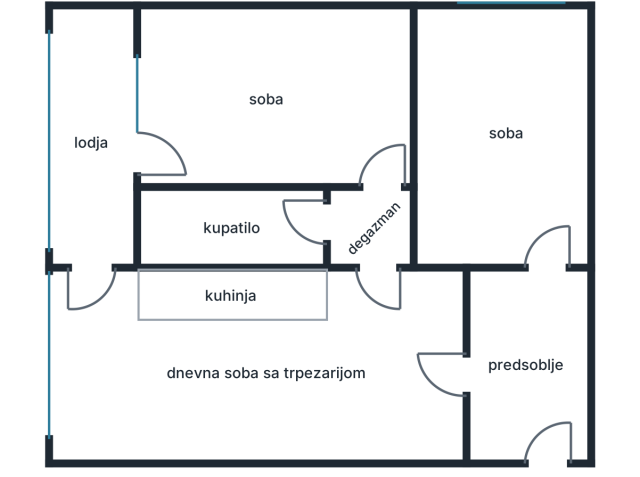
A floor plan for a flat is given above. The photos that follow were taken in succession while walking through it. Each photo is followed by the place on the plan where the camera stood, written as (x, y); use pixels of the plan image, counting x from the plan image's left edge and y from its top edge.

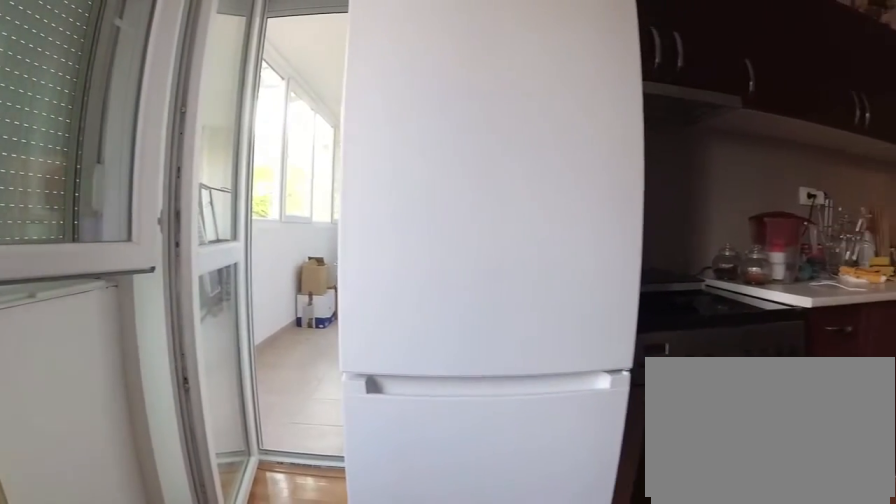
(70, 410)
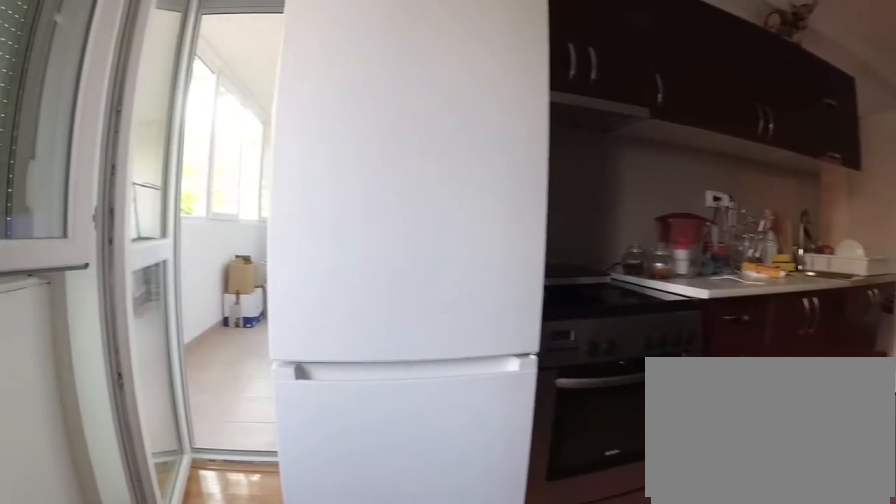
(65, 411)
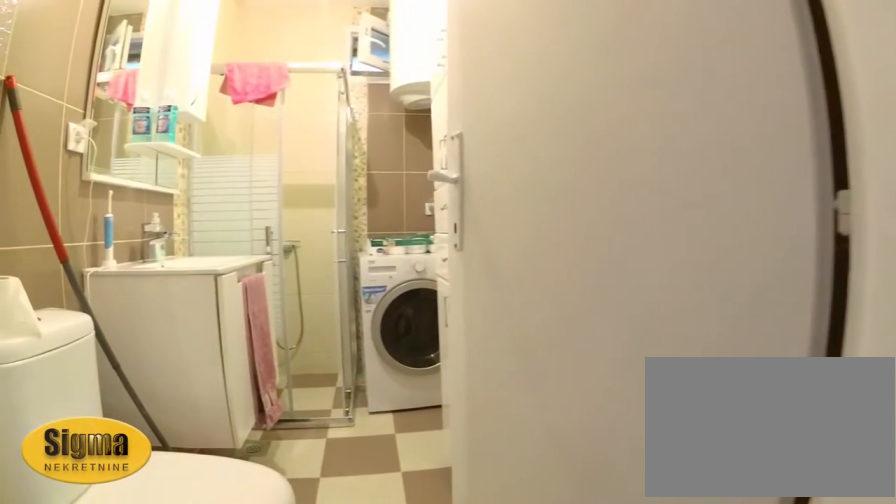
(368, 235)
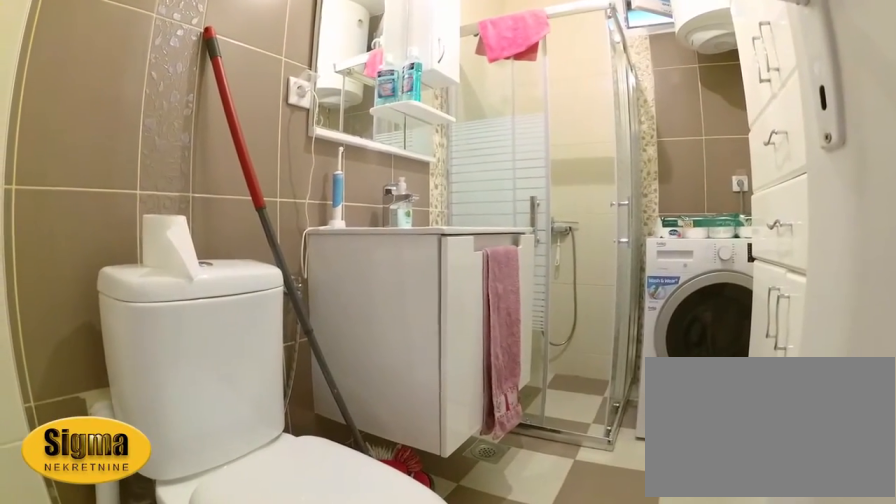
(335, 228)
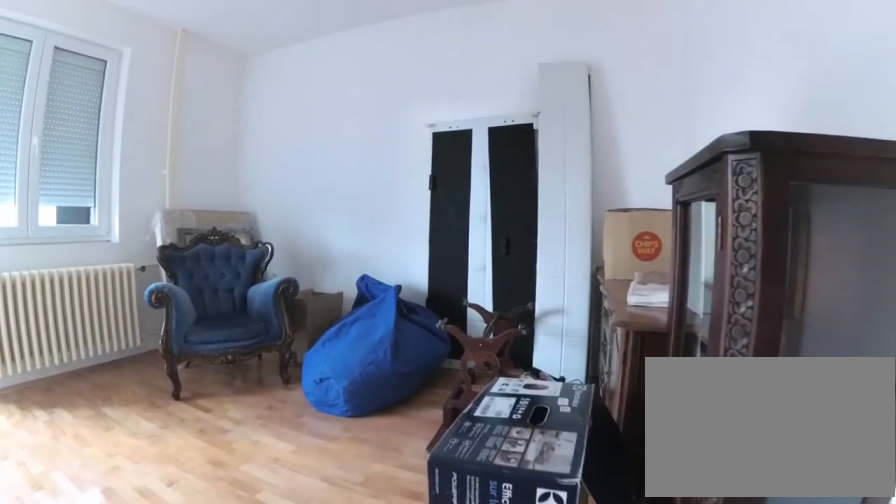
(383, 187)
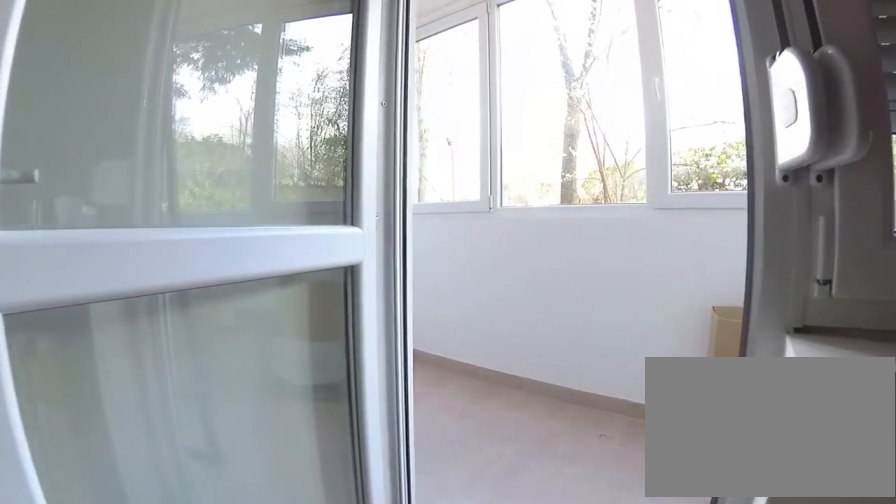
(197, 146)
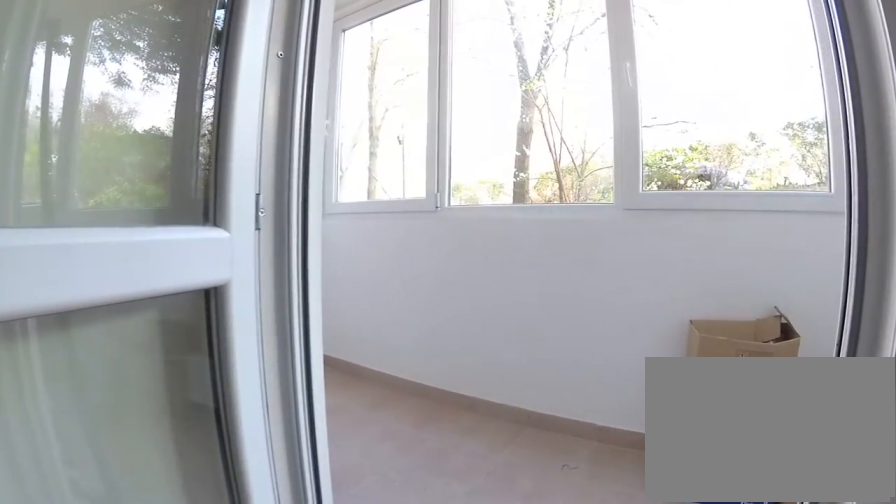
(169, 150)
